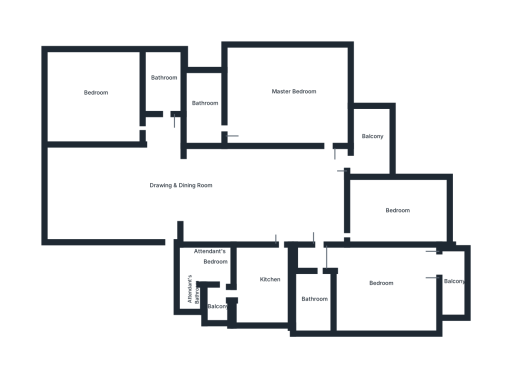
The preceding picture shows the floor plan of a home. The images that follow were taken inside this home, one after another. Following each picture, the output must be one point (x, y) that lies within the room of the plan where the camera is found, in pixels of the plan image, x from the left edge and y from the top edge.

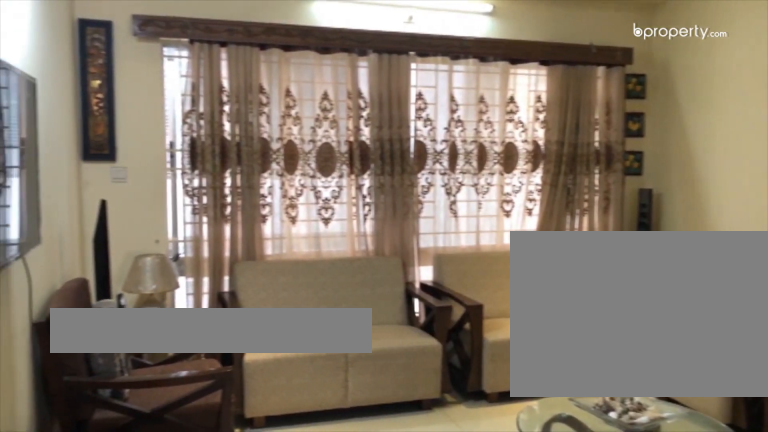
(126, 192)
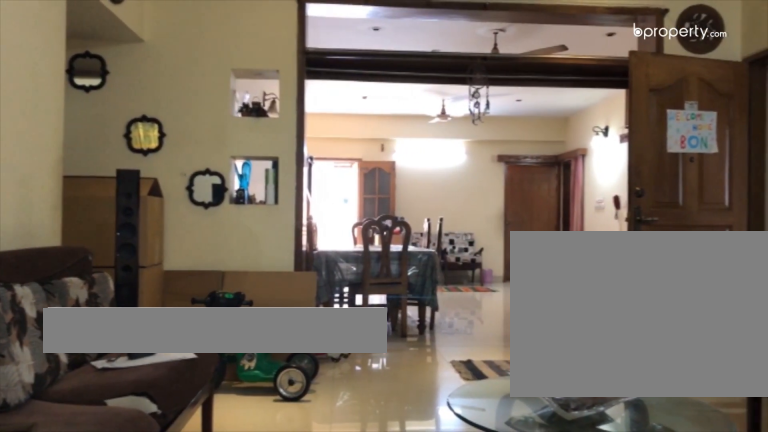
(142, 190)
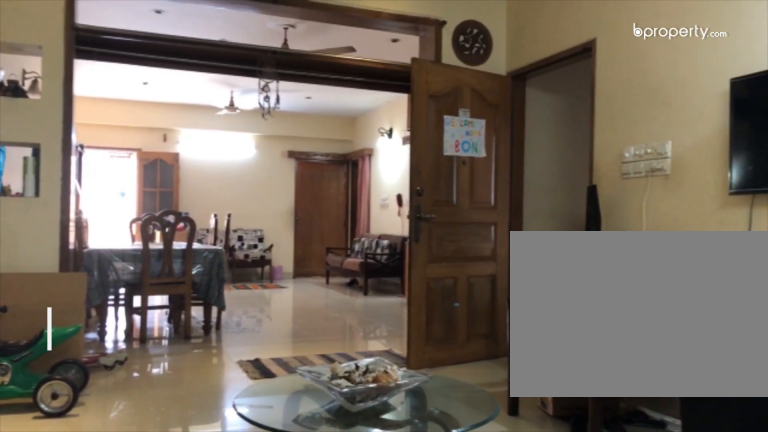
(142, 190)
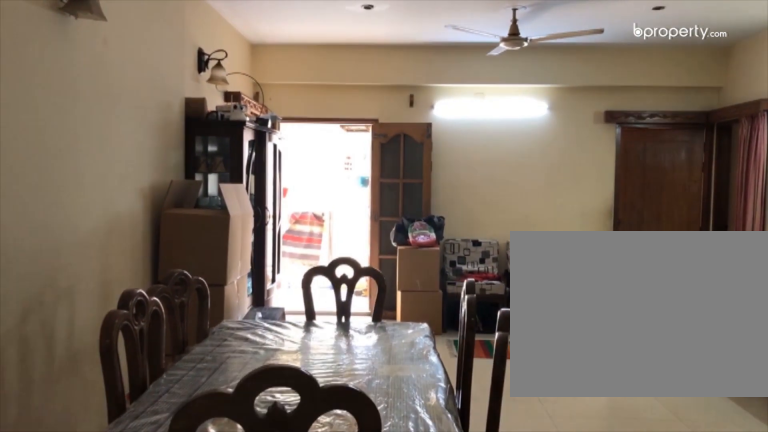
(238, 188)
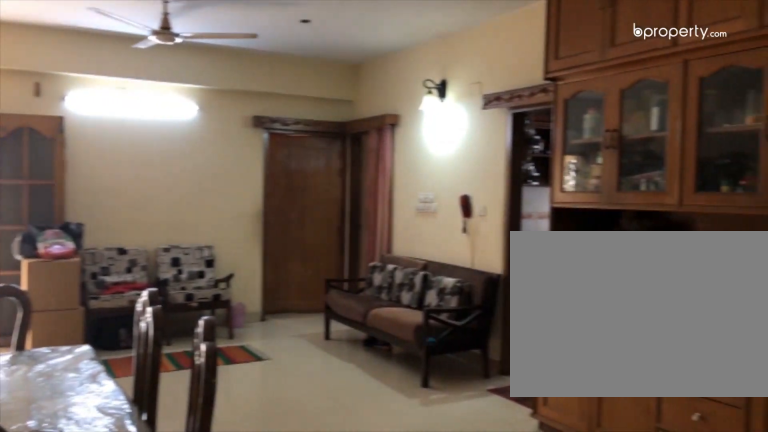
(238, 188)
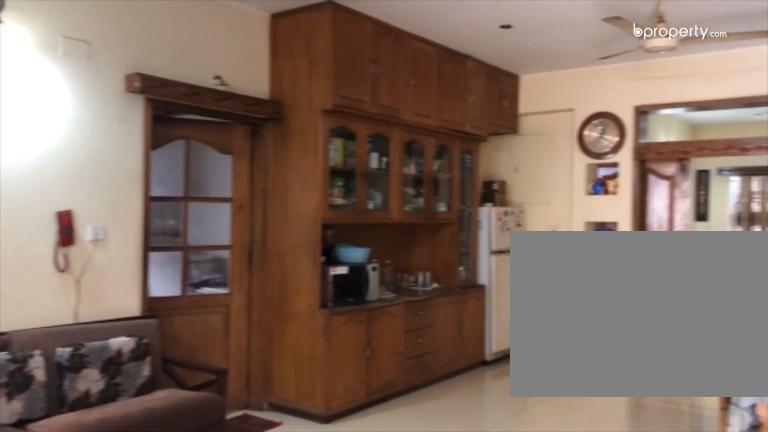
(234, 186)
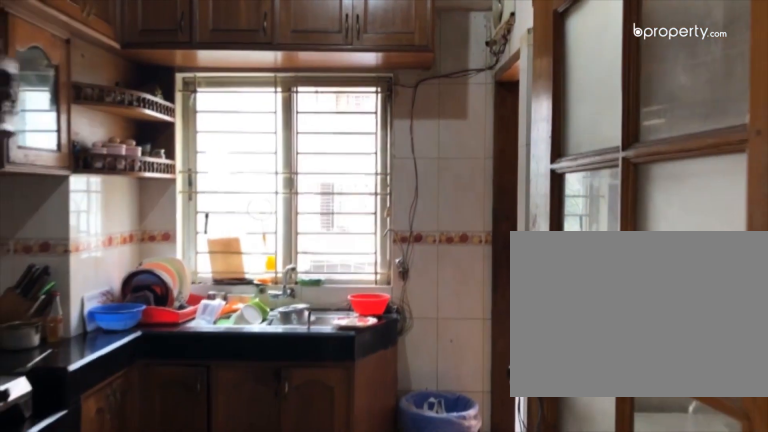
(273, 283)
